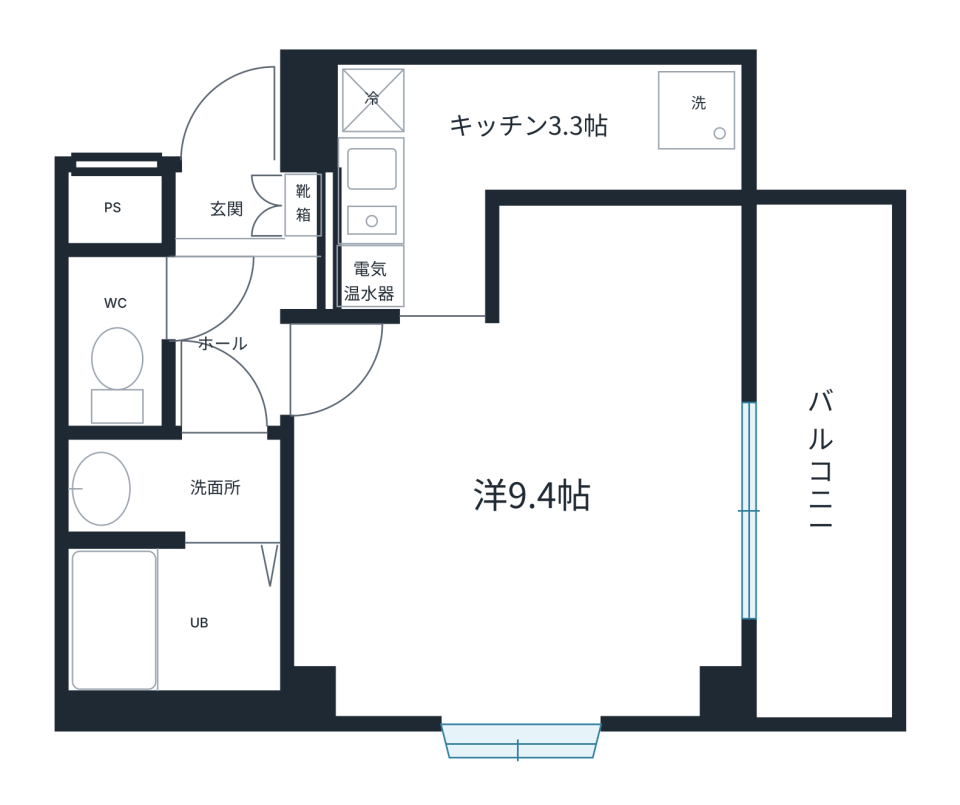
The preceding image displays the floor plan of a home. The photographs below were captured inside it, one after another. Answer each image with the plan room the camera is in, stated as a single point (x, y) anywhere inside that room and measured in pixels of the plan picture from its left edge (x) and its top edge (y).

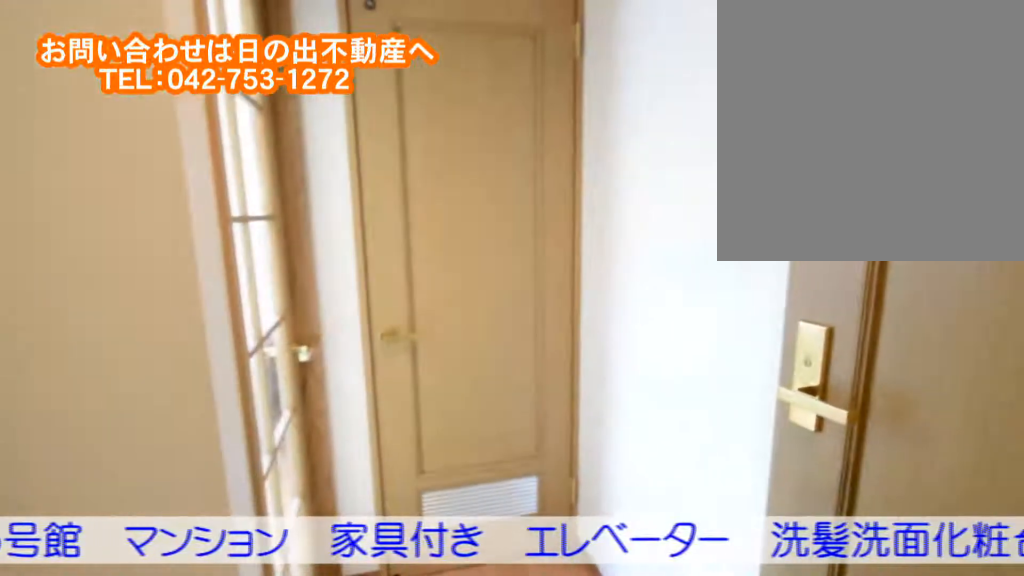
(236, 256)
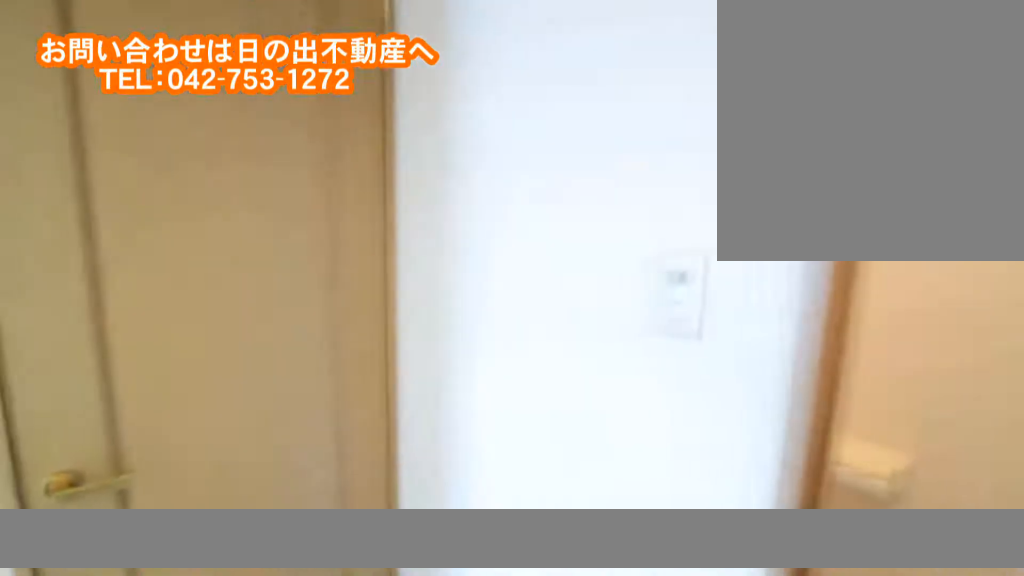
(117, 320)
